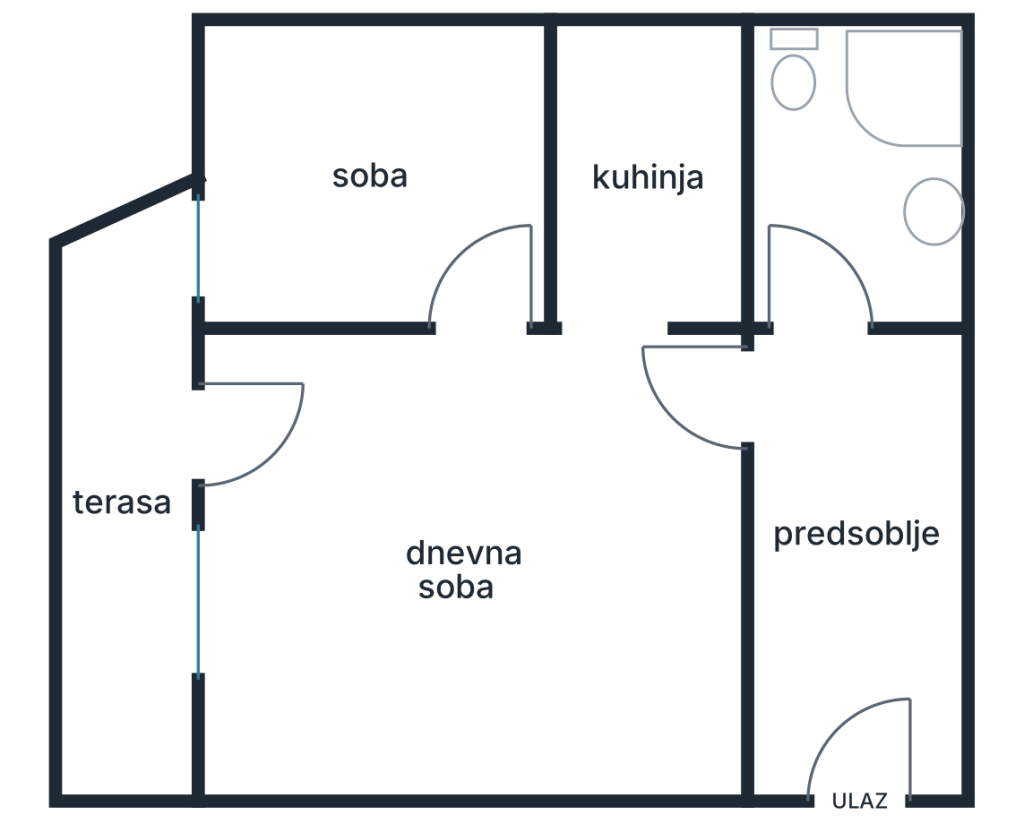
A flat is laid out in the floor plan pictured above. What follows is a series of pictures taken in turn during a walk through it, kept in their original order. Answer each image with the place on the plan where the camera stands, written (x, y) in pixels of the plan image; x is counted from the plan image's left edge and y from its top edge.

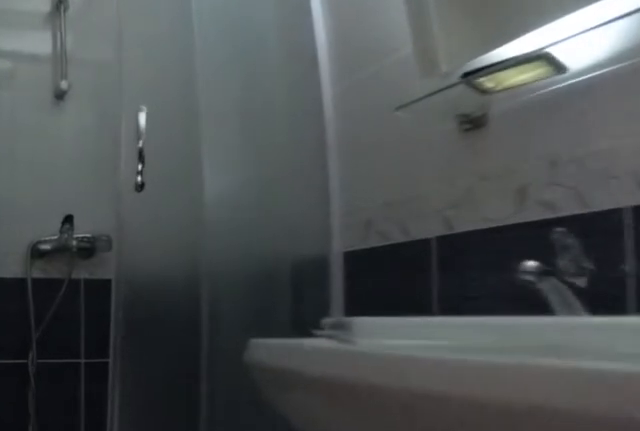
(840, 261)
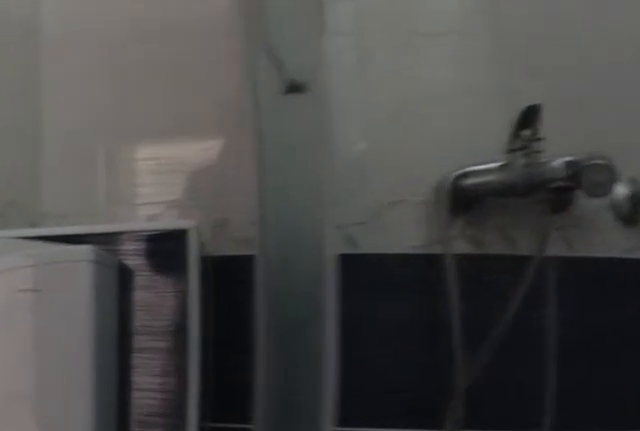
(841, 193)
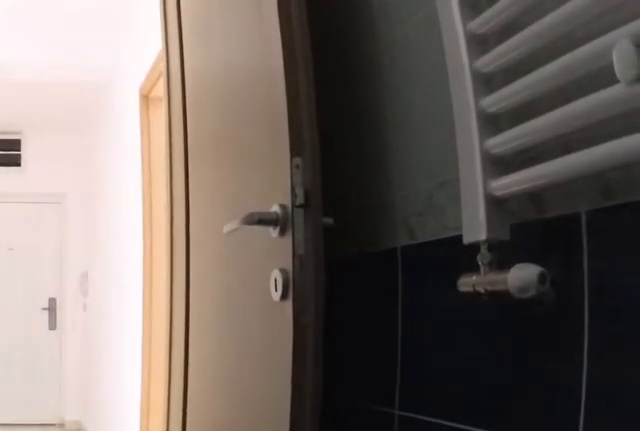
(843, 120)
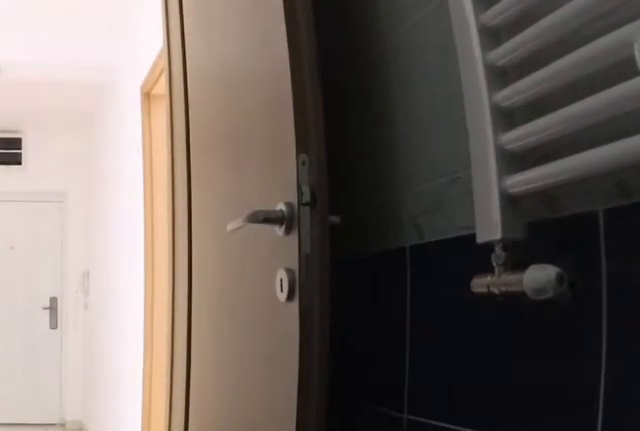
(843, 129)
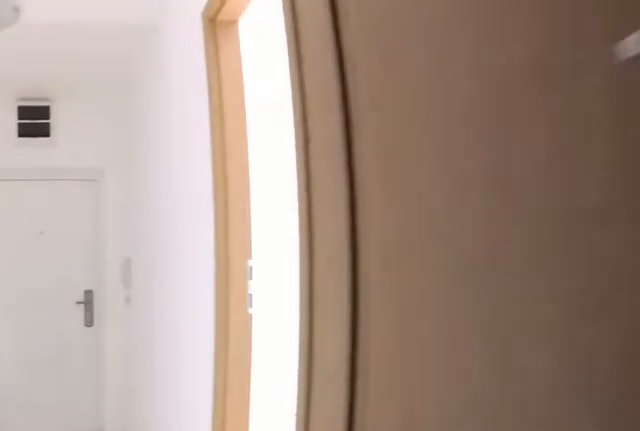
(847, 200)
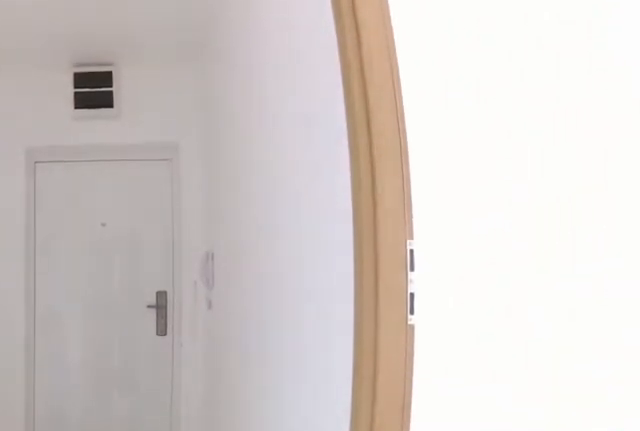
(849, 255)
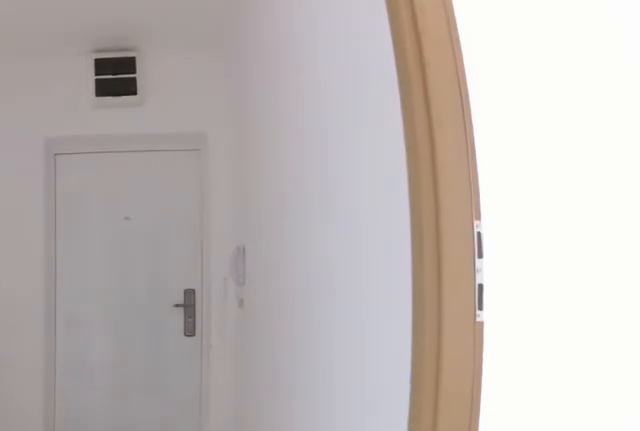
(849, 283)
